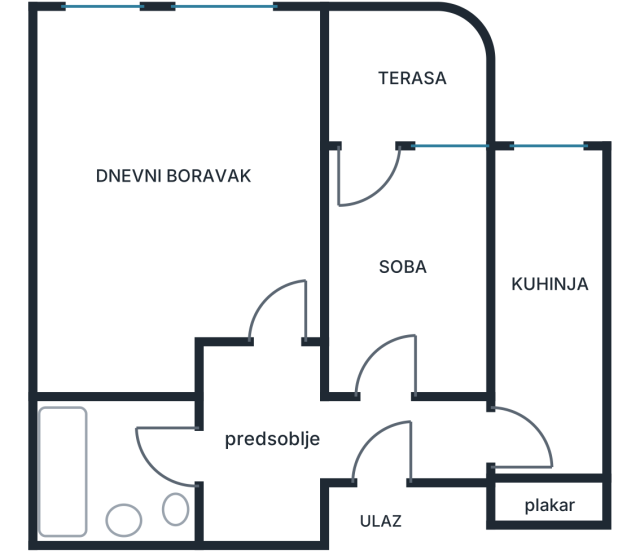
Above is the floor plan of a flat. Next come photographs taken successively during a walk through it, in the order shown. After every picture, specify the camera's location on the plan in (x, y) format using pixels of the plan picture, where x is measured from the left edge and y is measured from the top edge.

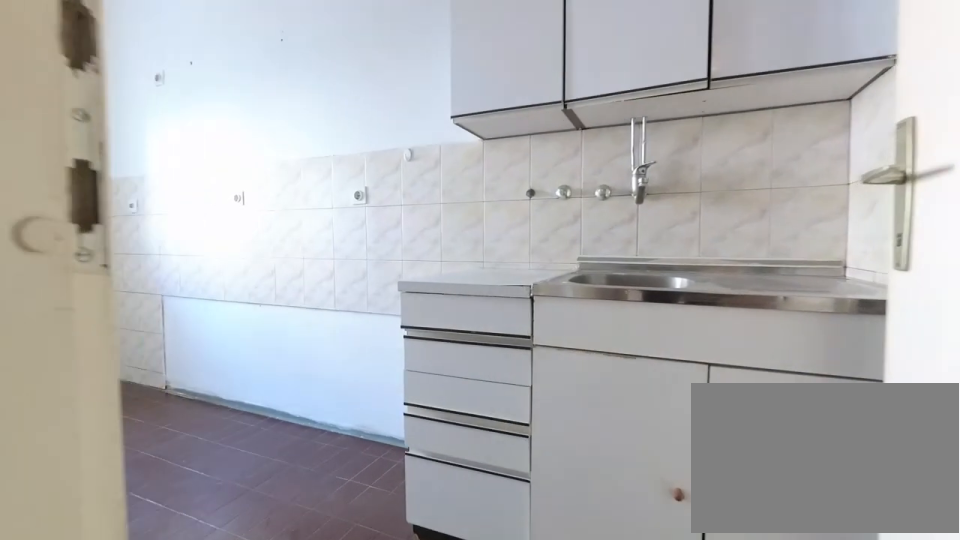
(469, 447)
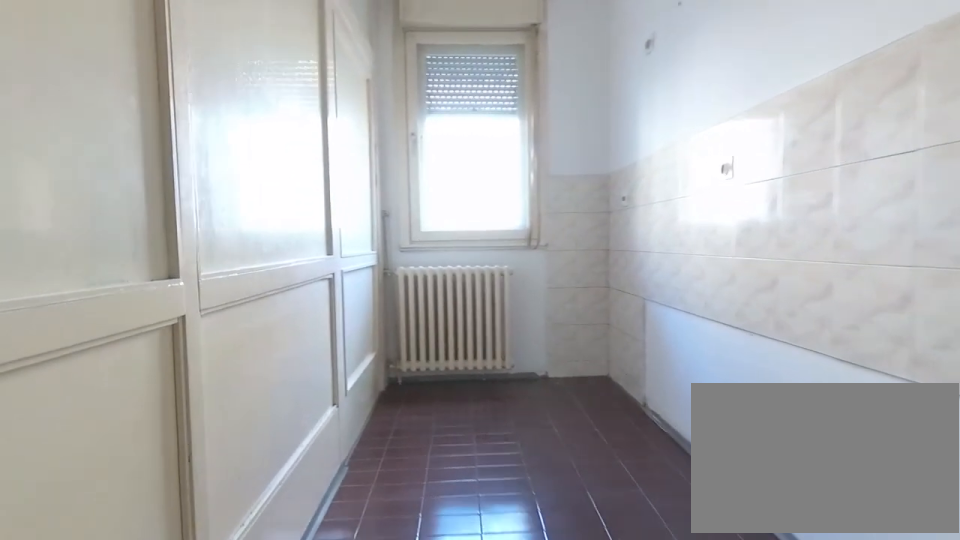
(547, 388)
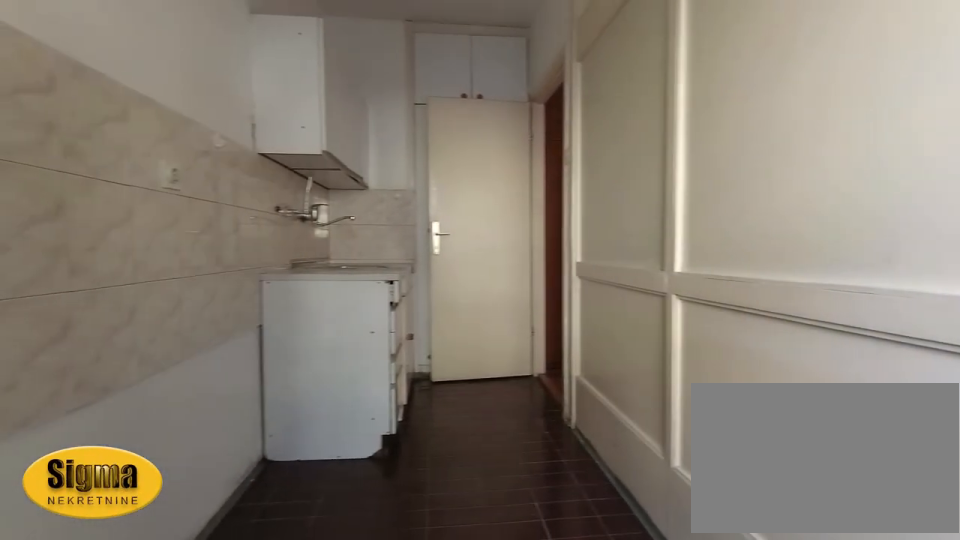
(557, 166)
